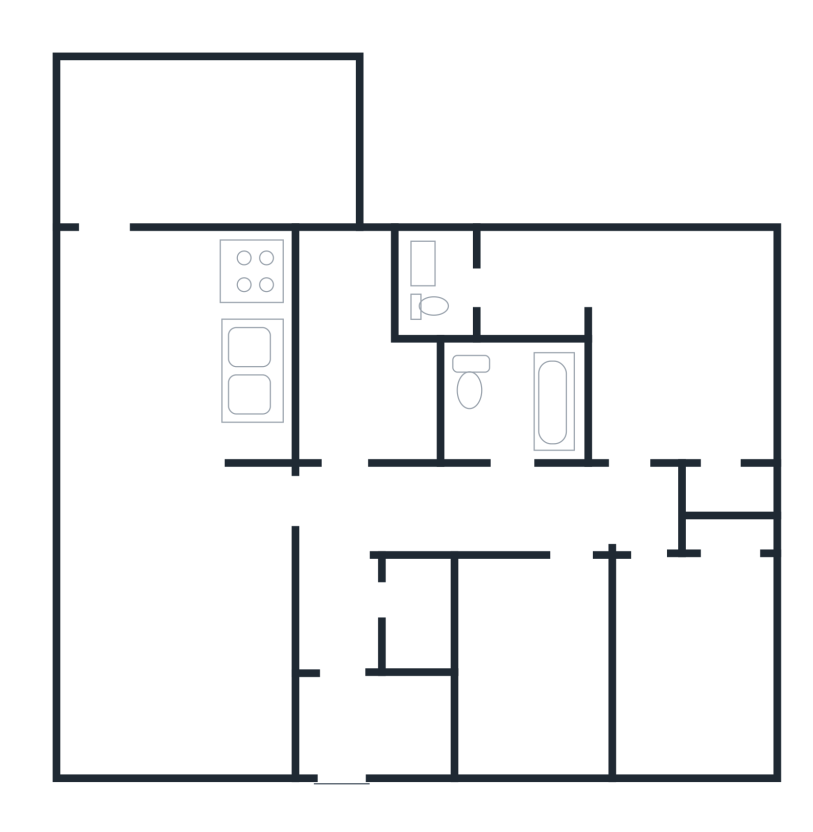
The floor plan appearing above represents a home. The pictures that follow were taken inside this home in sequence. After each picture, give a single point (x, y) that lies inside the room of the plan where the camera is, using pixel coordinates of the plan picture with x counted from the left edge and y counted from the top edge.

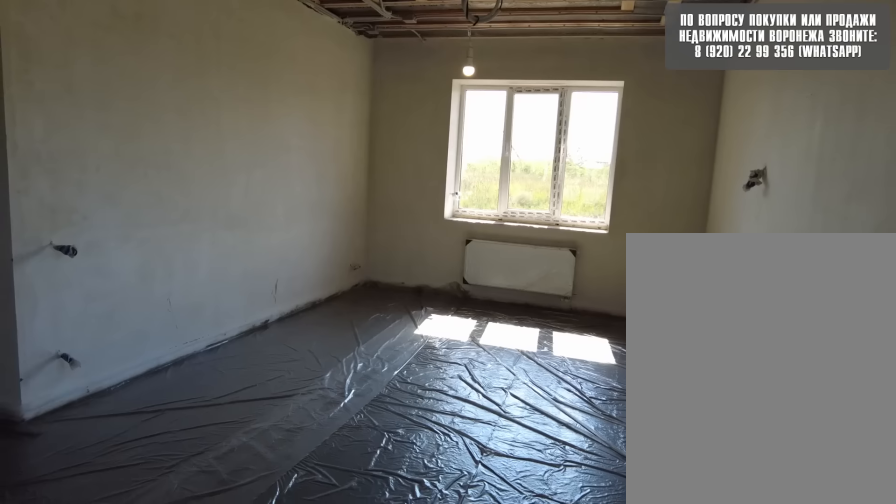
(139, 379)
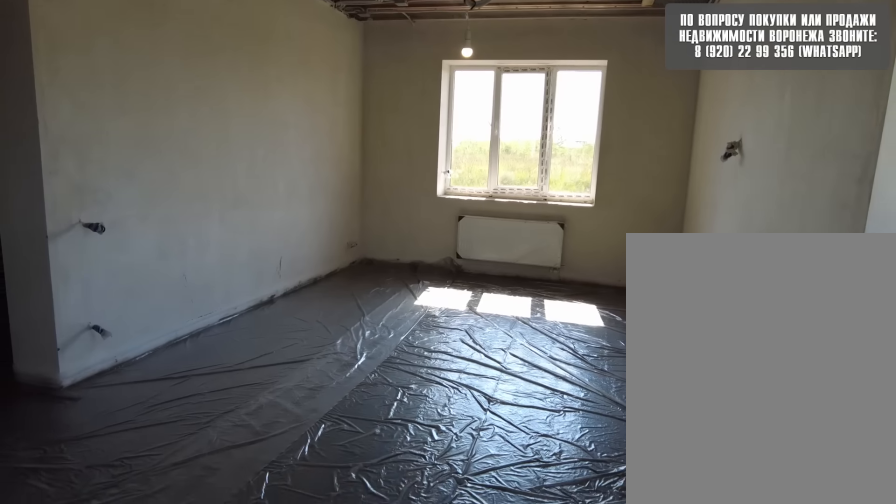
(141, 355)
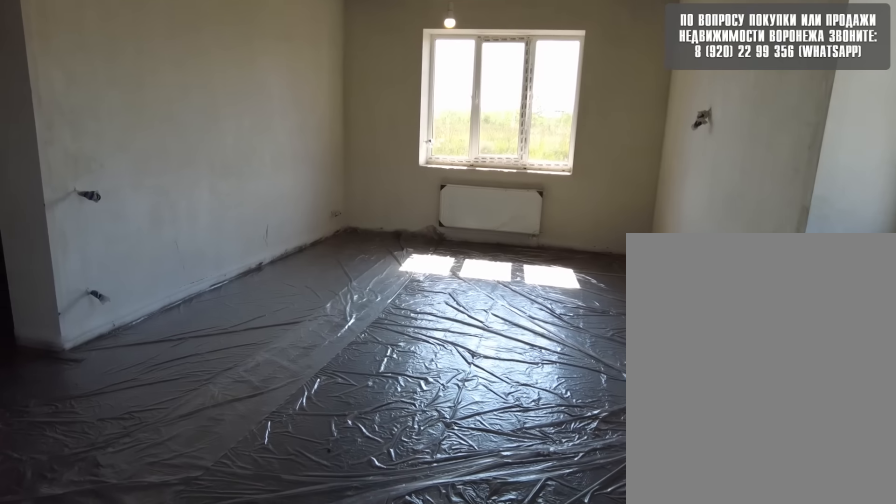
(141, 332)
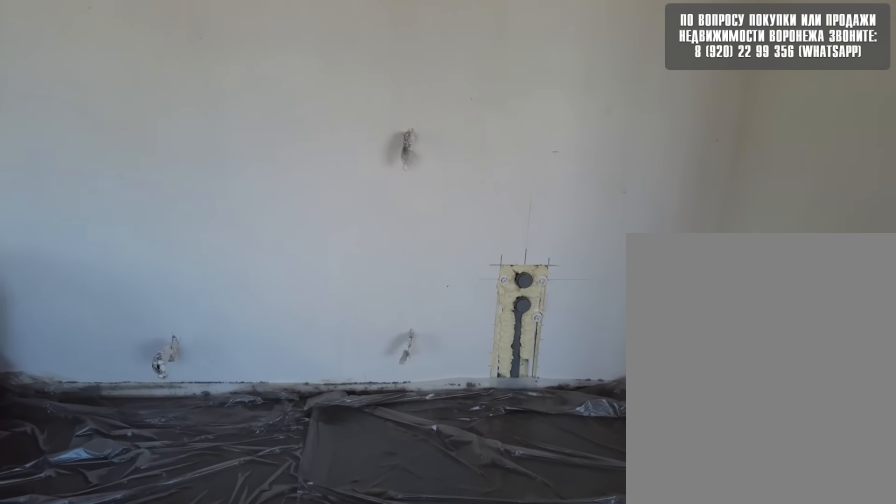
(143, 301)
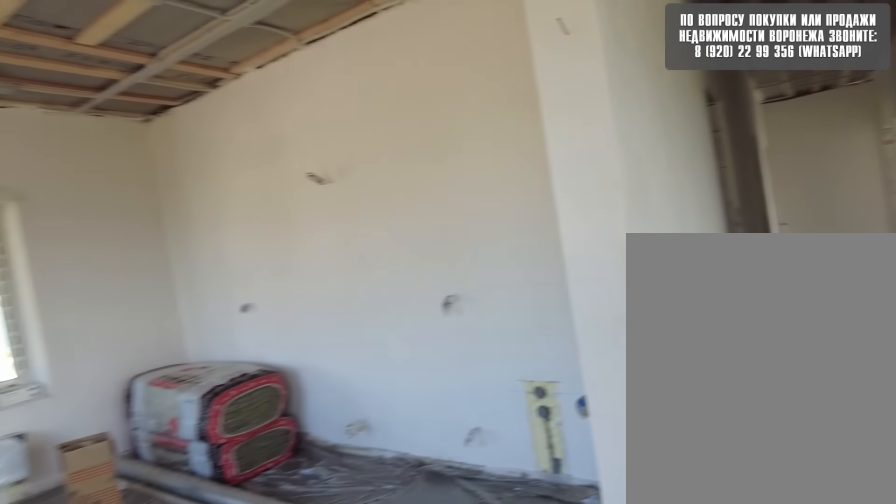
(142, 299)
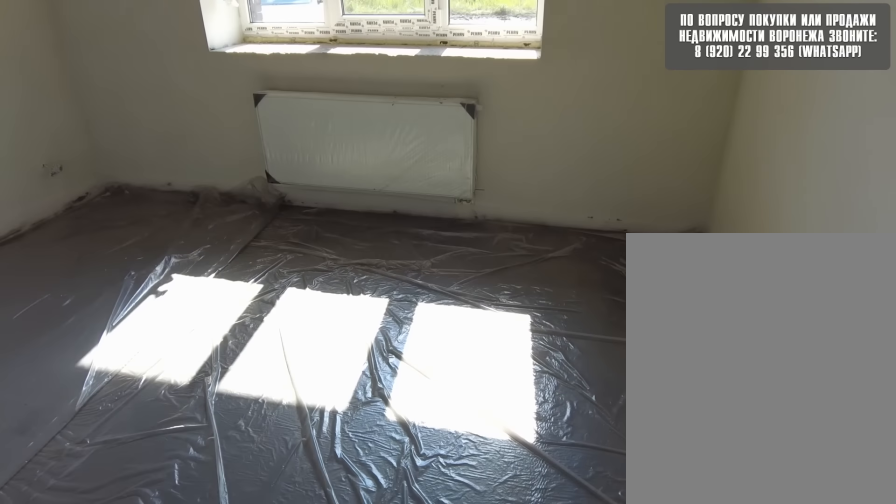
(143, 301)
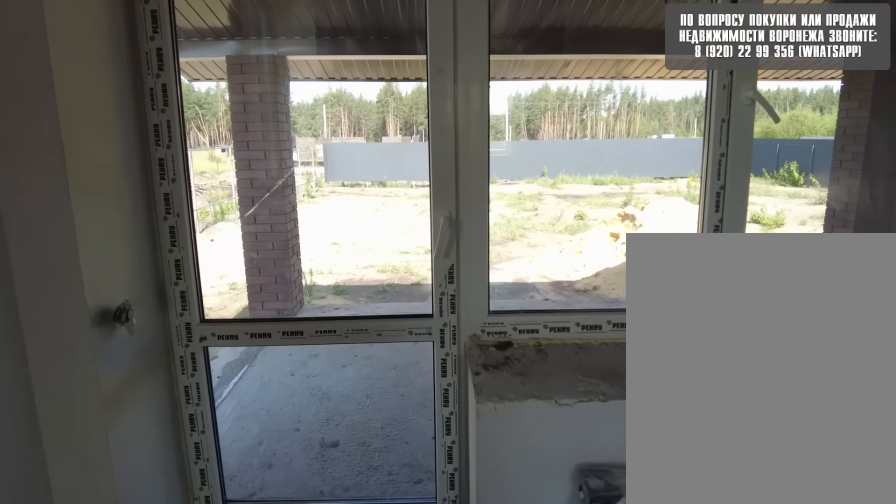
(145, 290)
